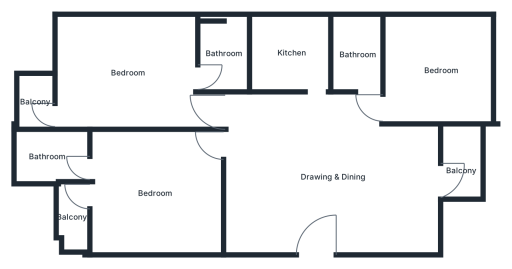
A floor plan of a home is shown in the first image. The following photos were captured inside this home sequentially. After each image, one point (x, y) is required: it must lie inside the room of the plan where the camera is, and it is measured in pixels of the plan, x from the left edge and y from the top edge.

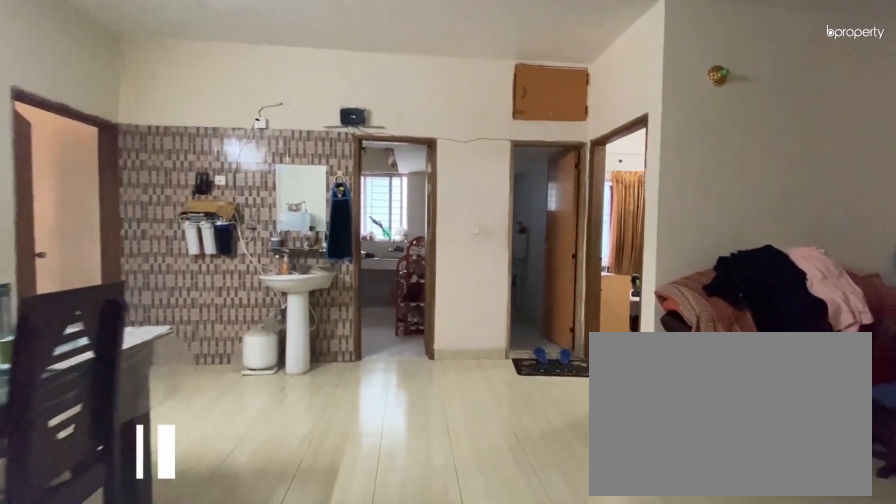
(315, 226)
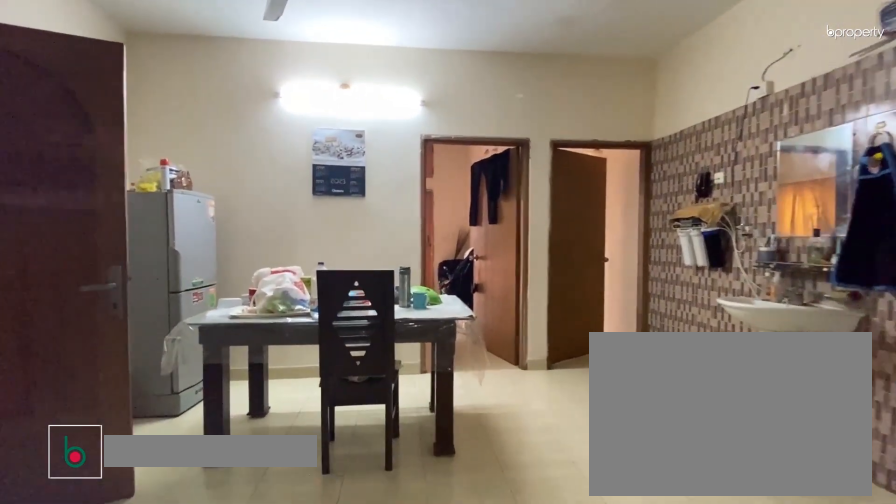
(333, 176)
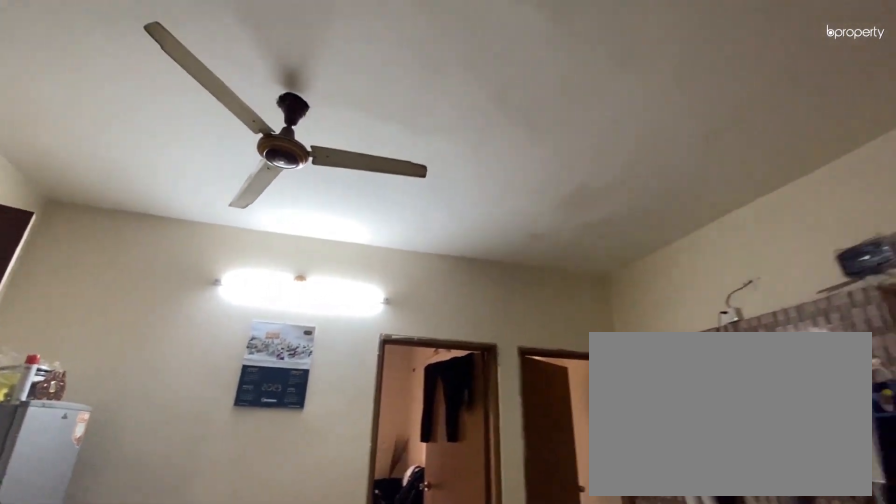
(333, 176)
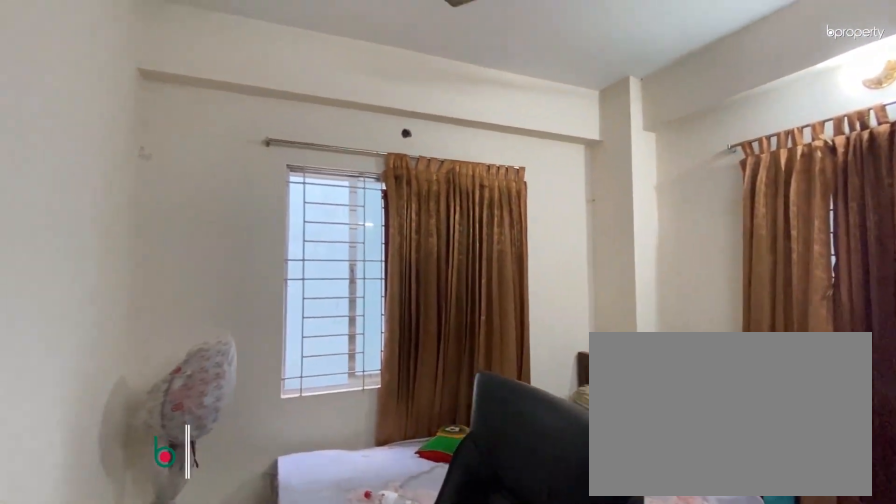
(441, 70)
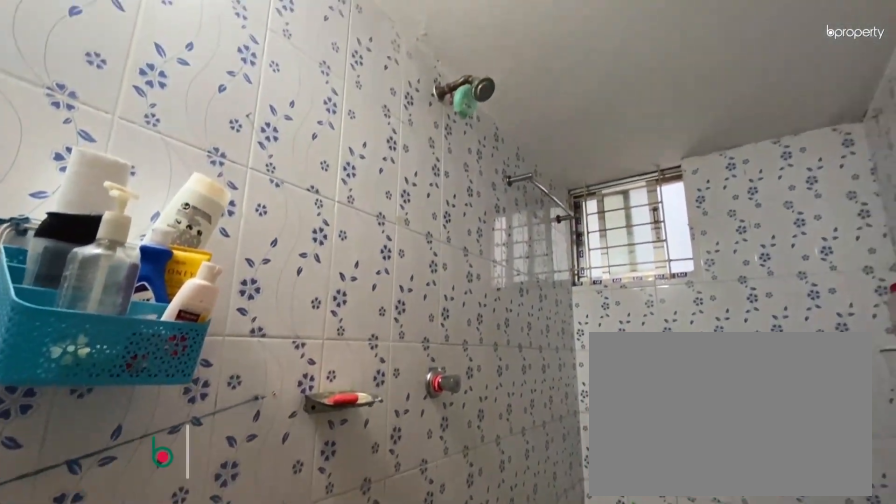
(358, 55)
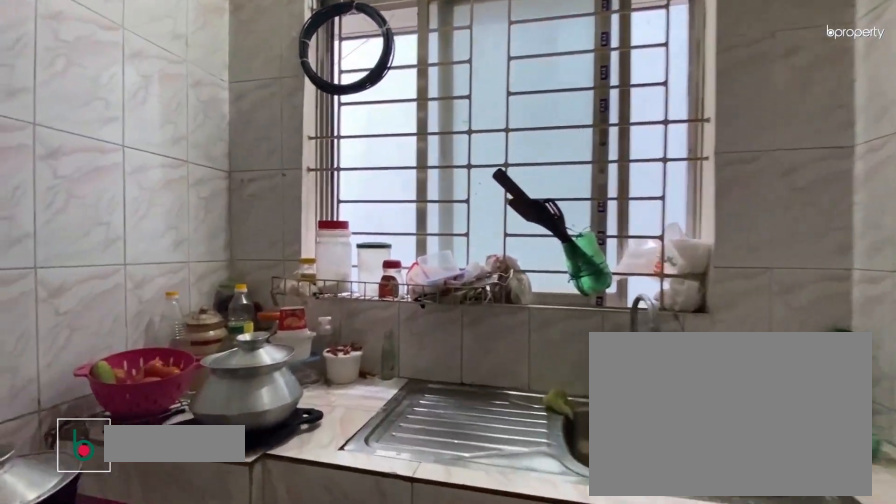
(292, 53)
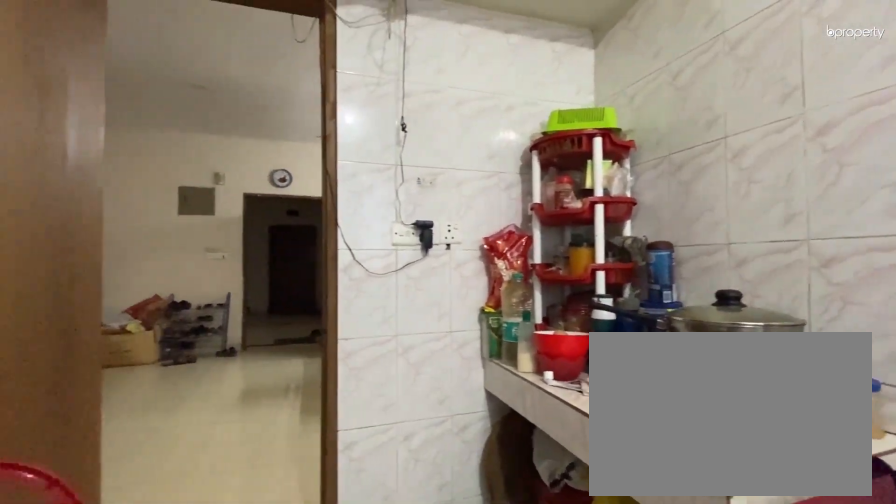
(292, 53)
